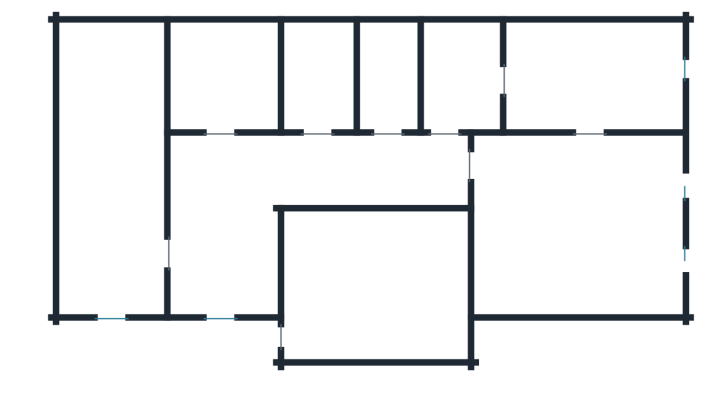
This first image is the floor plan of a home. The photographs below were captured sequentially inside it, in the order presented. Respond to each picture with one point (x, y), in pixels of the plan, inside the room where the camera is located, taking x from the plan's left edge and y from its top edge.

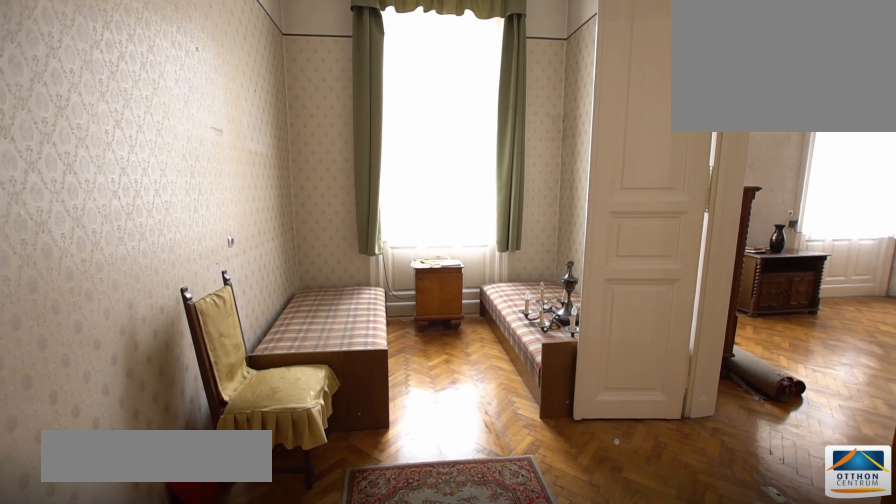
(591, 76)
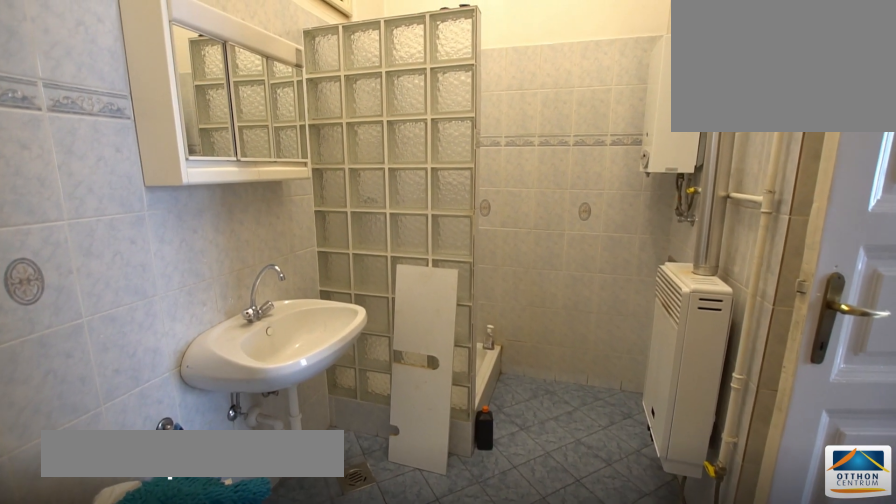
(460, 75)
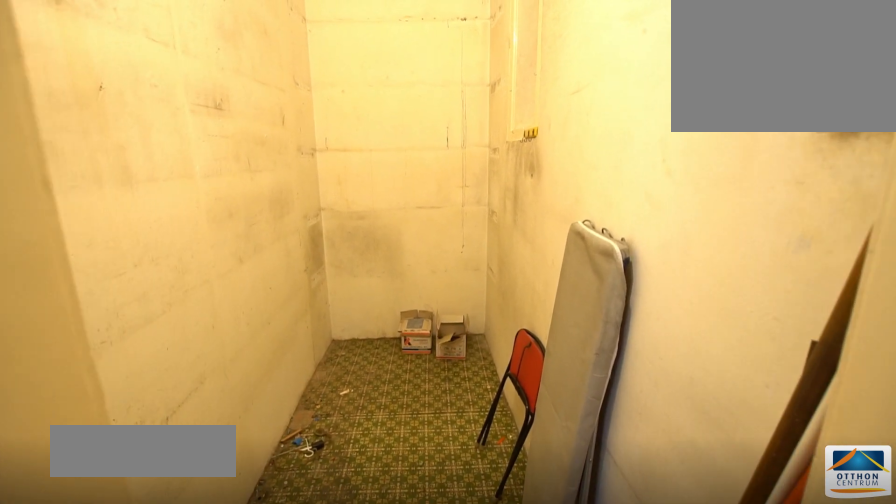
(382, 75)
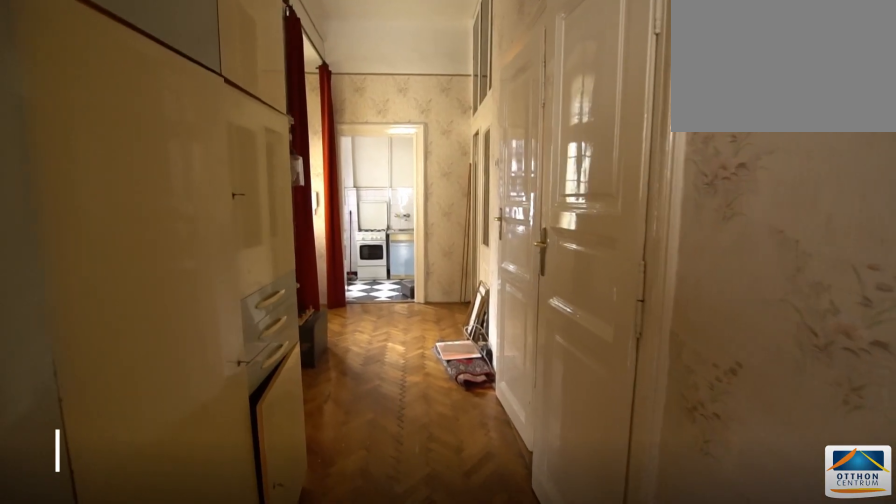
(329, 170)
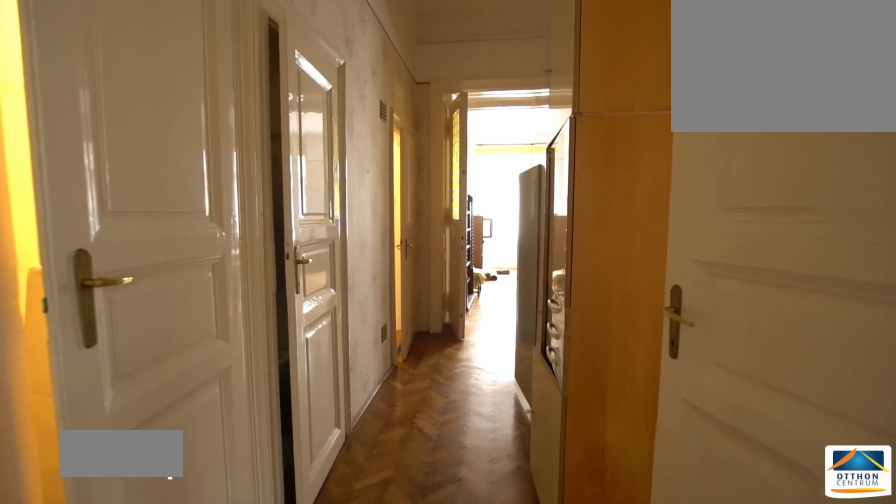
(329, 170)
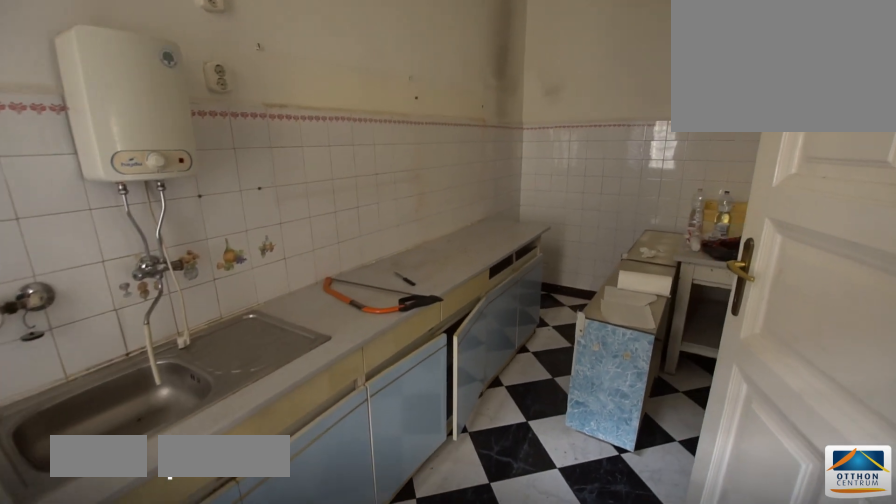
(113, 170)
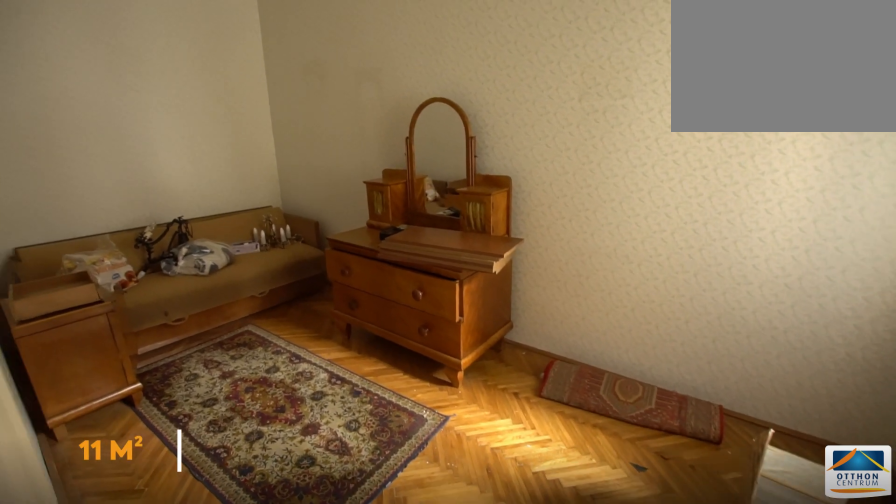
(373, 292)
